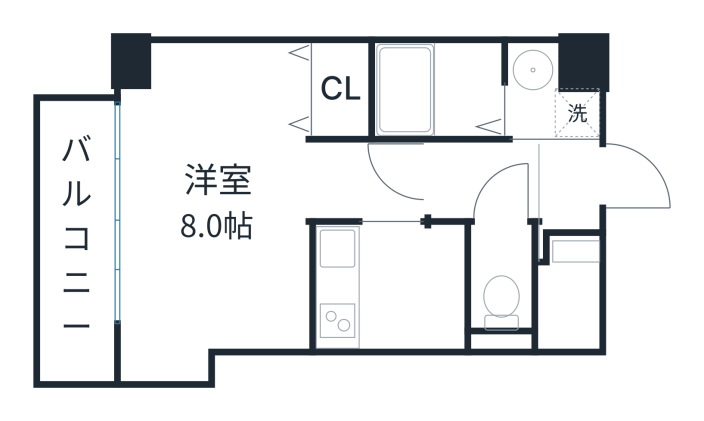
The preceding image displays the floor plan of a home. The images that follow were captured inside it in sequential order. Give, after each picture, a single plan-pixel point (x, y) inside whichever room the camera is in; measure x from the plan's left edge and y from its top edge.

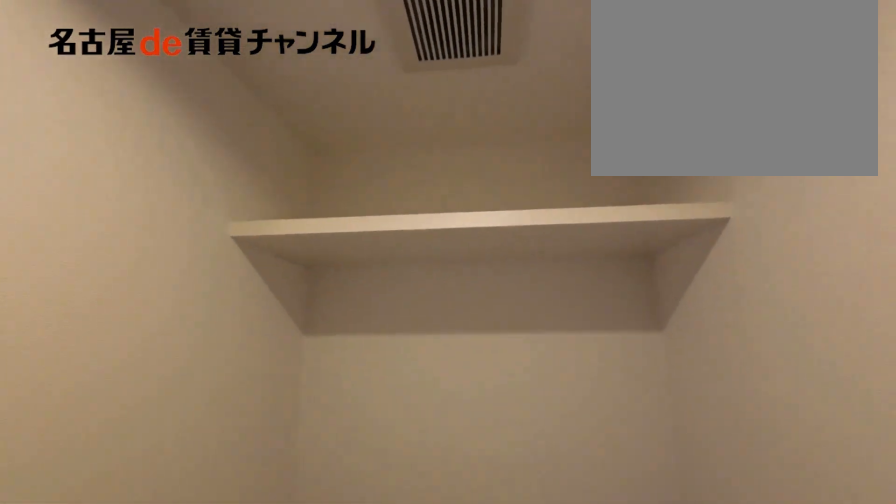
(501, 278)
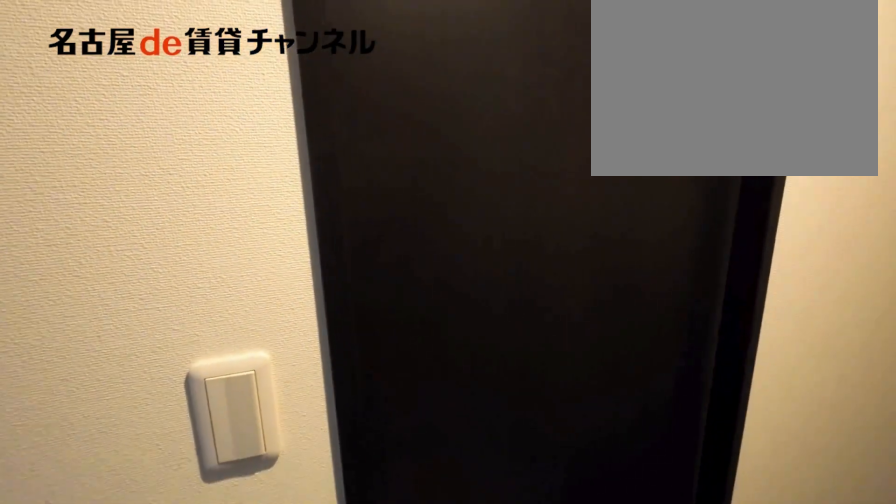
(485, 181)
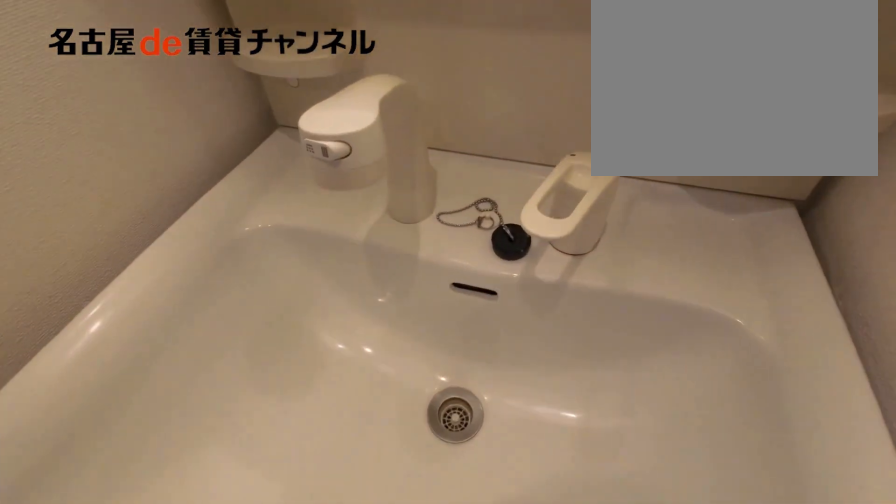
(547, 96)
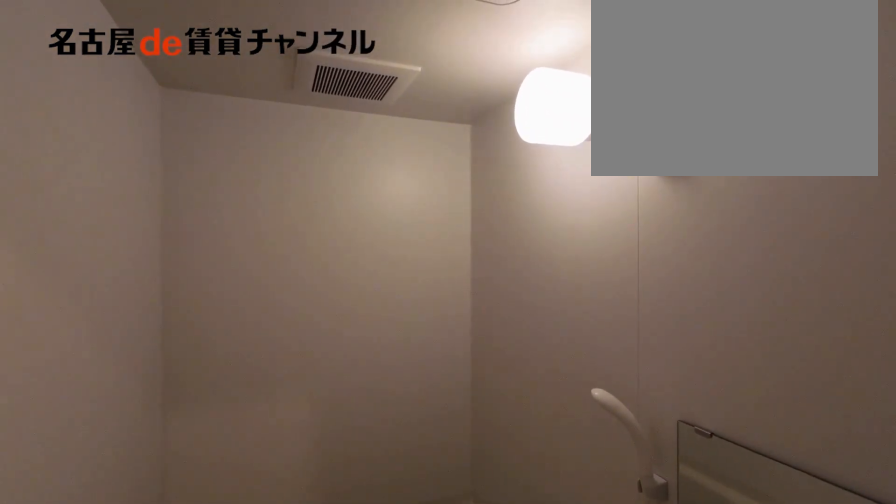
(438, 89)
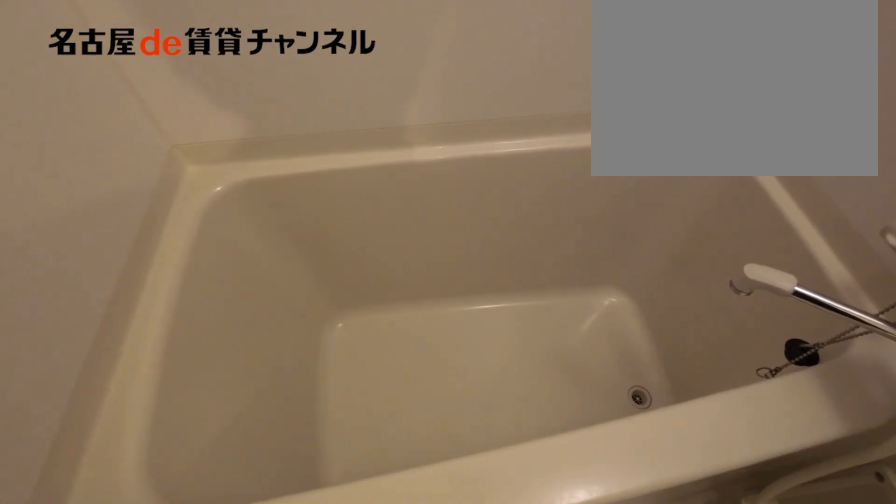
(438, 89)
